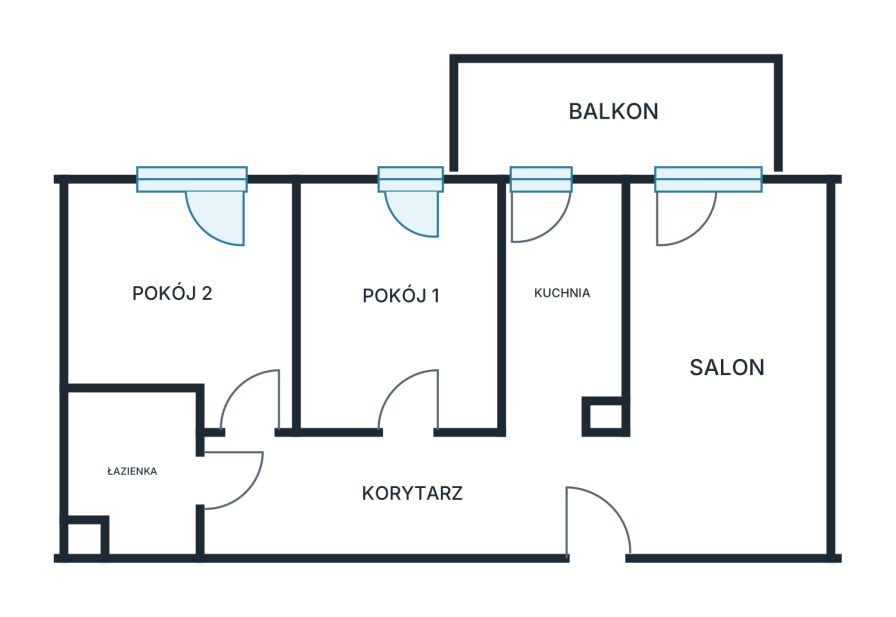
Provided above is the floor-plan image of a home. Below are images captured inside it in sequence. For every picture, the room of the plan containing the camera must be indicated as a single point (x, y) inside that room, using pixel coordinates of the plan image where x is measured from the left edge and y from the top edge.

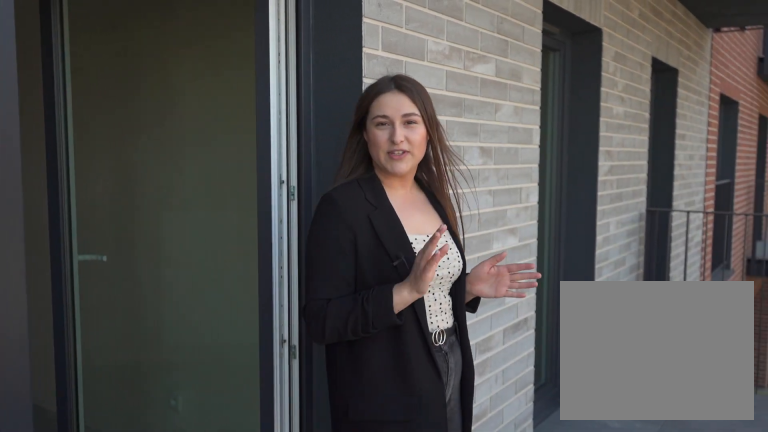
(616, 115)
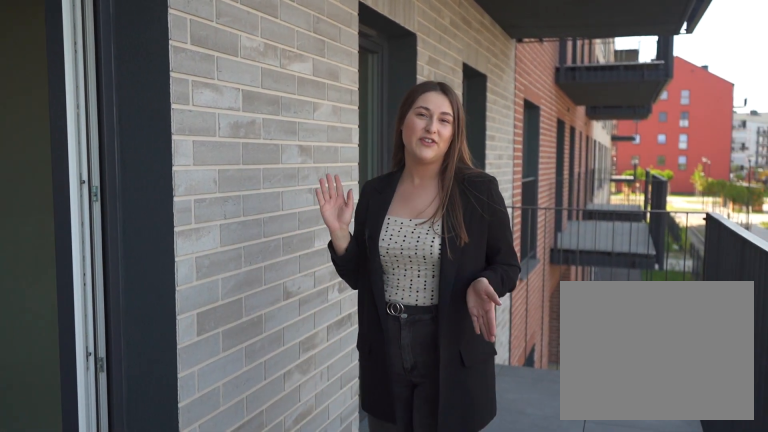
(616, 115)
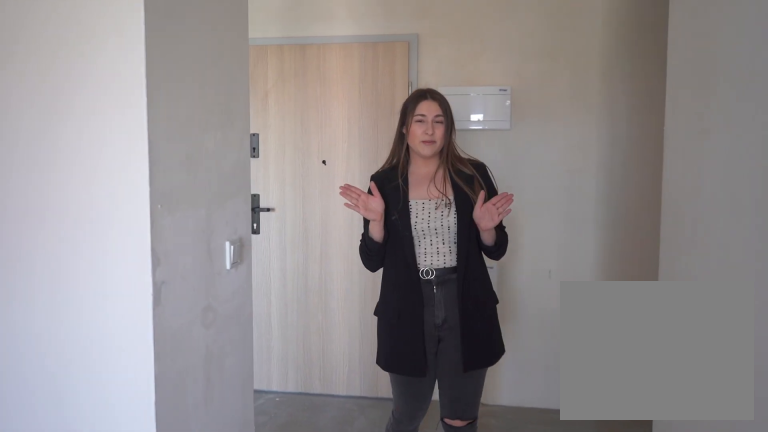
(562, 308)
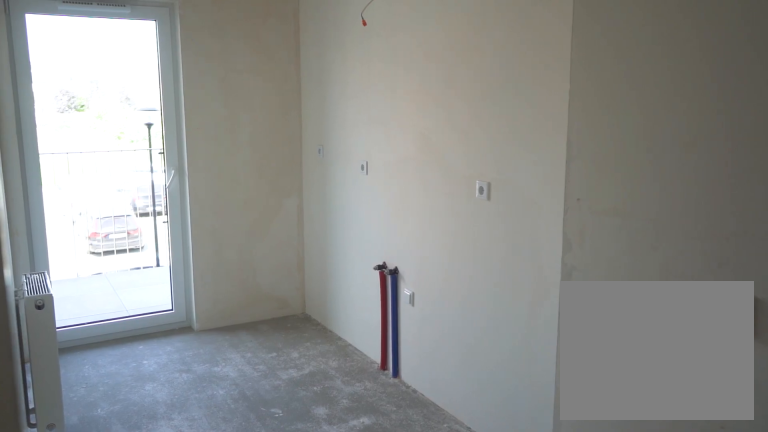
(561, 308)
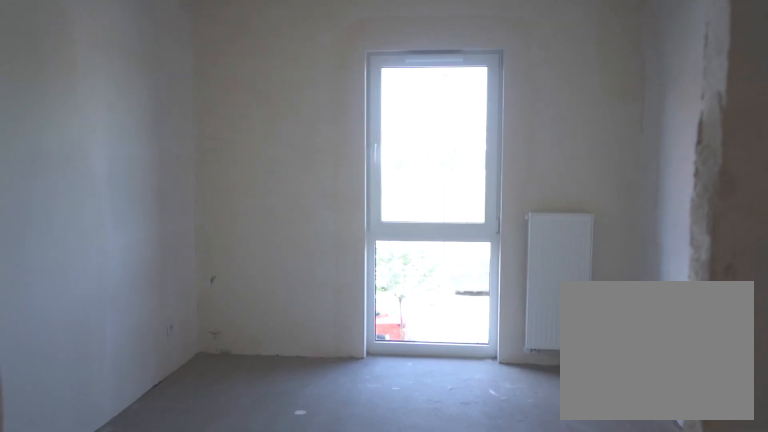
(397, 311)
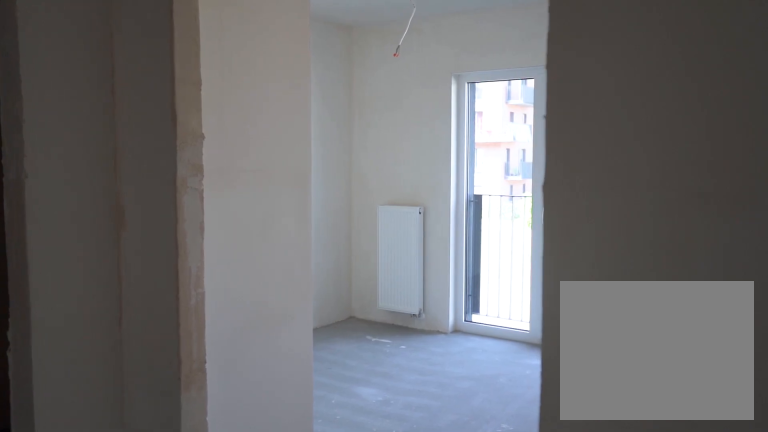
(187, 299)
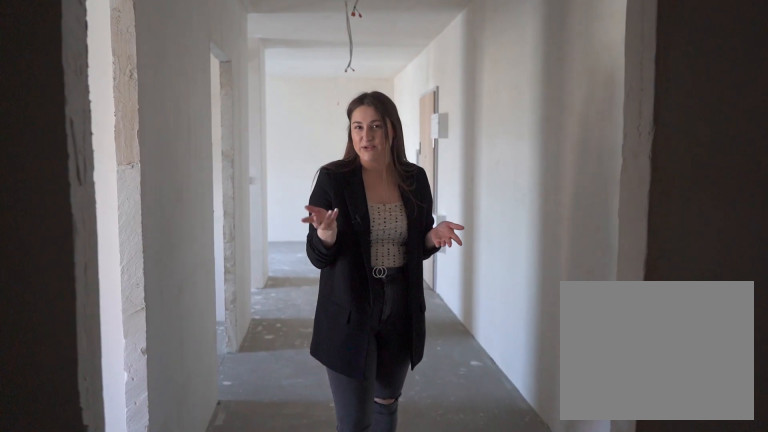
(138, 469)
